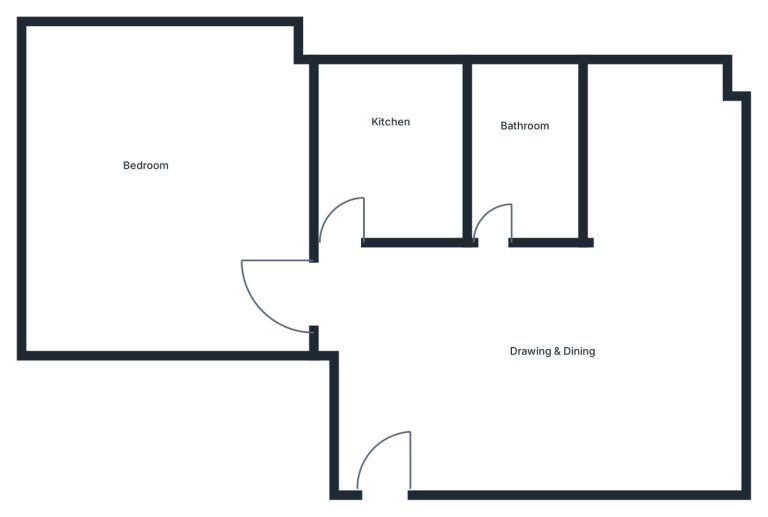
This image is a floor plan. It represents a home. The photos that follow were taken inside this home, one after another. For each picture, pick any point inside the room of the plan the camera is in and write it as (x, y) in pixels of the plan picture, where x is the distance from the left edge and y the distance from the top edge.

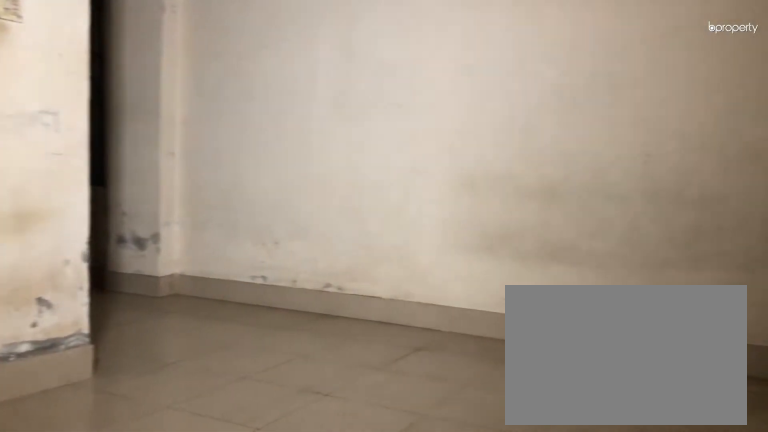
(537, 360)
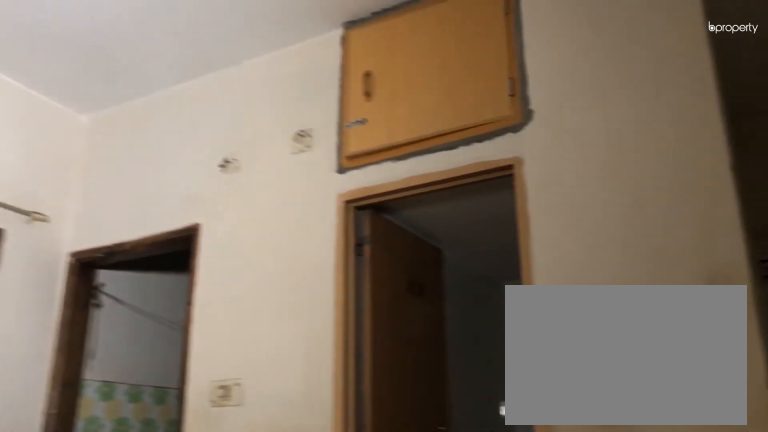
(537, 360)
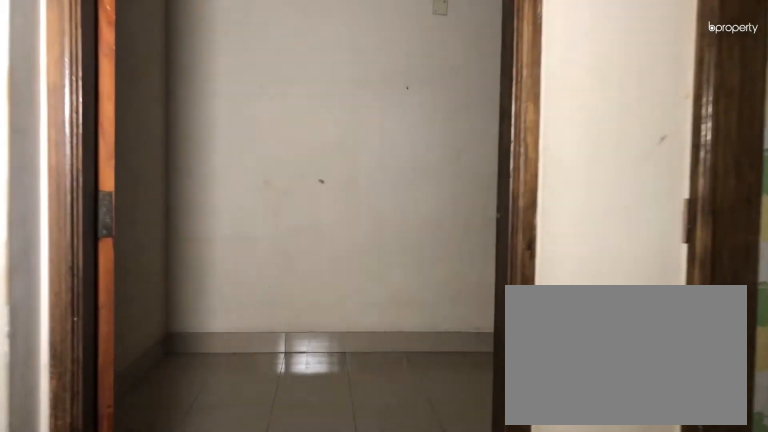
(297, 284)
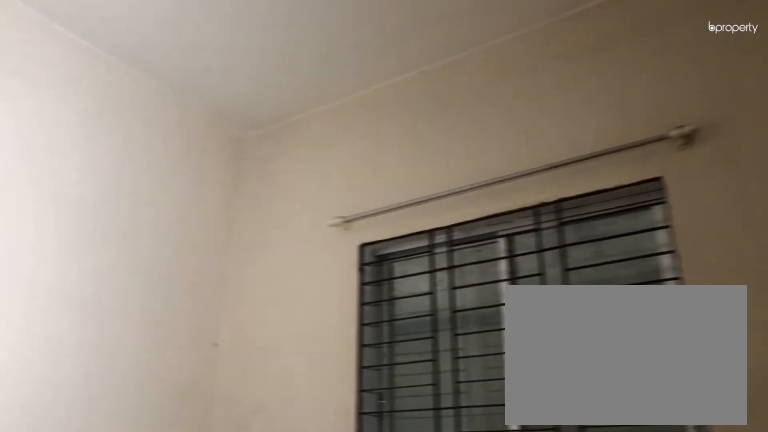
(115, 182)
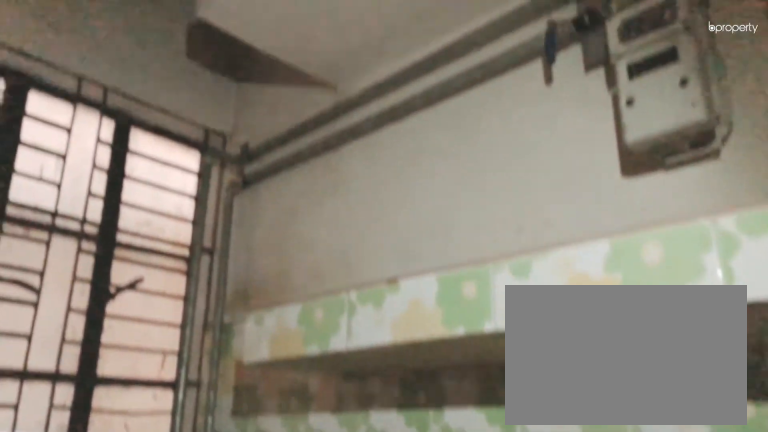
(395, 146)
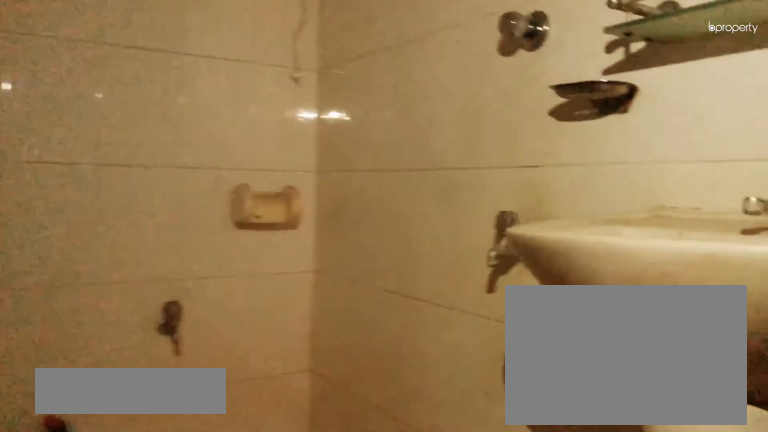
(519, 142)
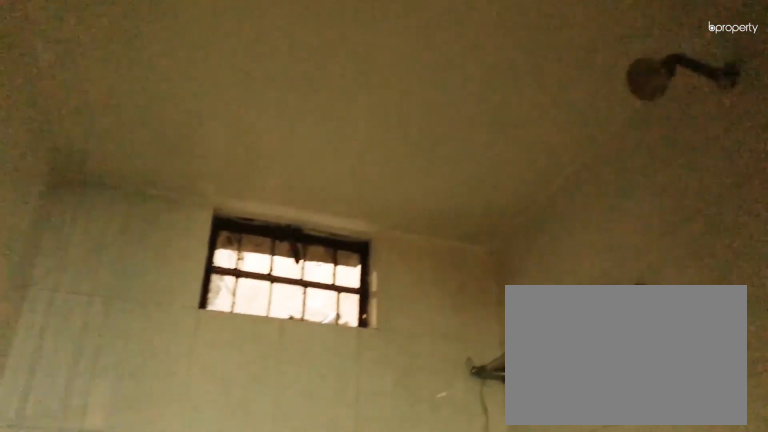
(519, 142)
